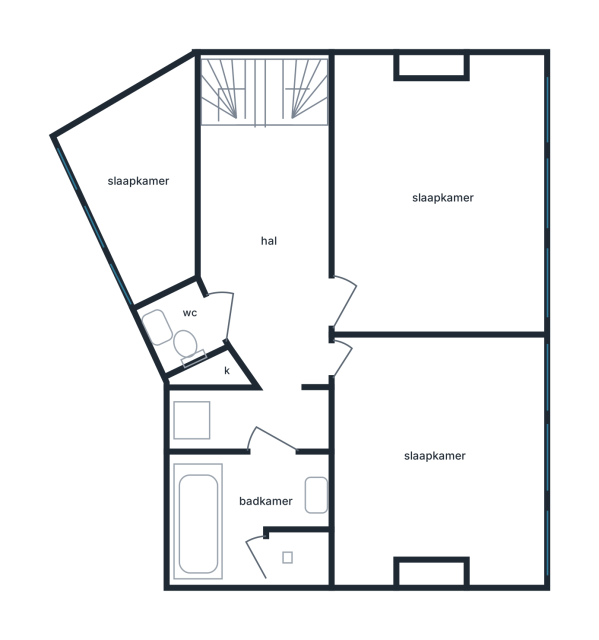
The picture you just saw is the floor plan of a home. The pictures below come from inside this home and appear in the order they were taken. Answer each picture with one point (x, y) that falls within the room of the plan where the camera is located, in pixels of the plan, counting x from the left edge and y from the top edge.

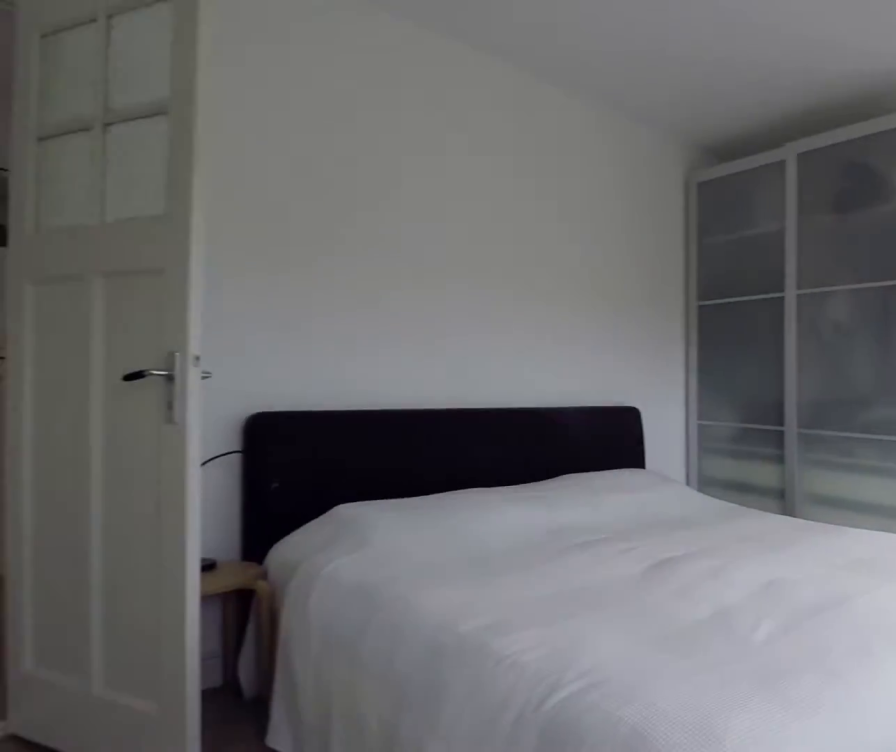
(437, 198)
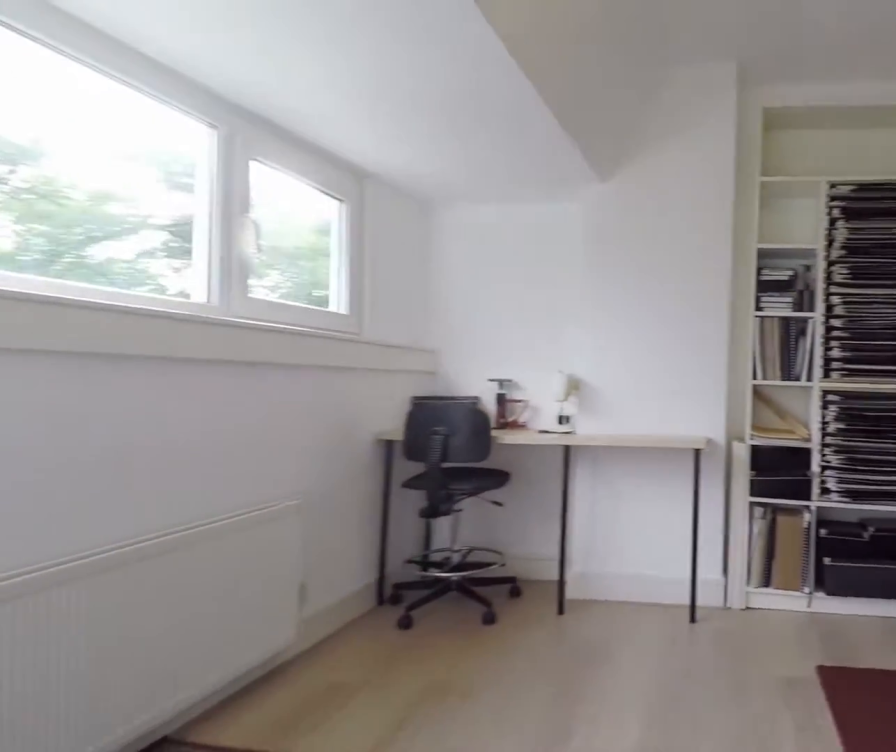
(437, 455)
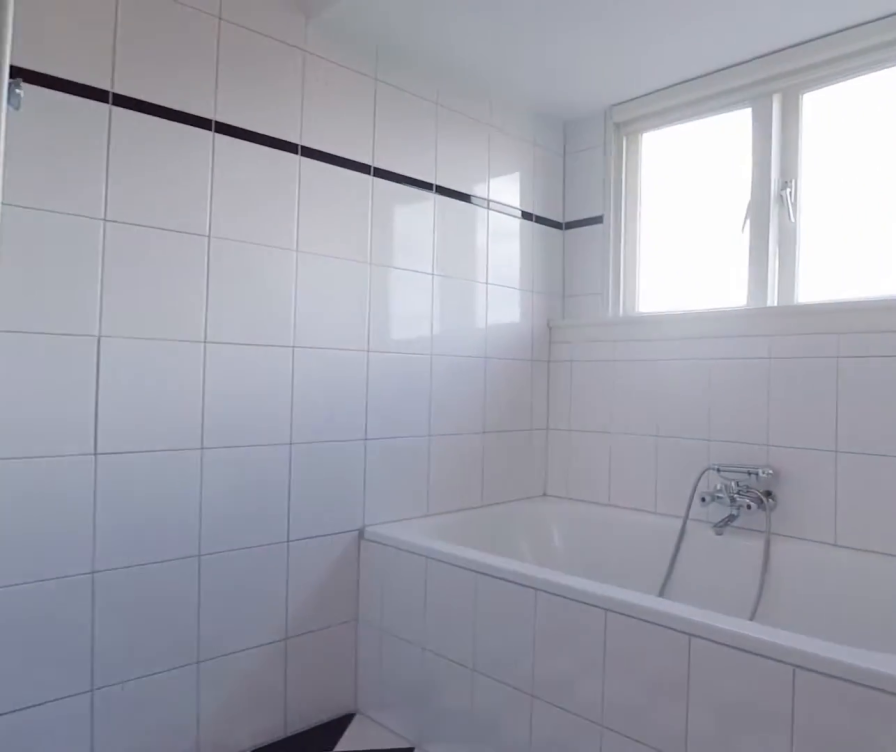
(253, 508)
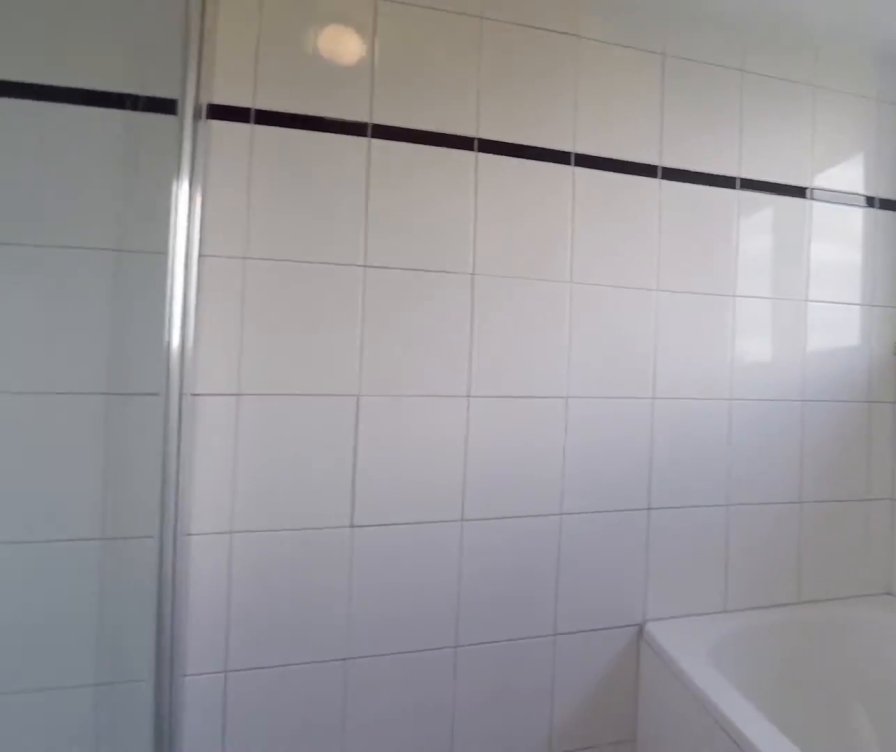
(253, 508)
